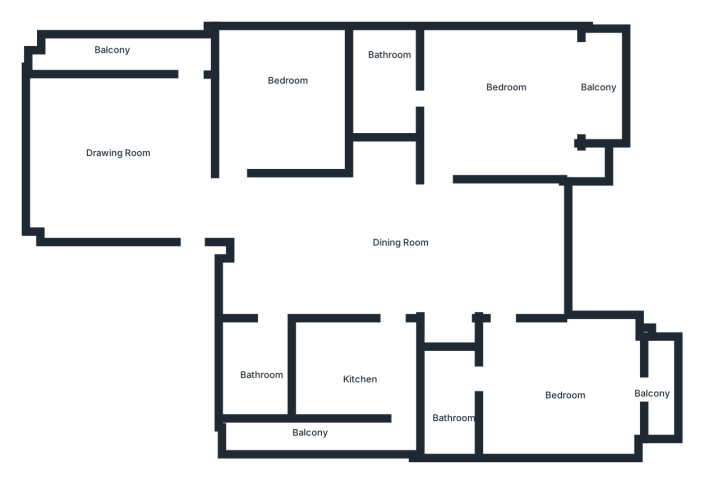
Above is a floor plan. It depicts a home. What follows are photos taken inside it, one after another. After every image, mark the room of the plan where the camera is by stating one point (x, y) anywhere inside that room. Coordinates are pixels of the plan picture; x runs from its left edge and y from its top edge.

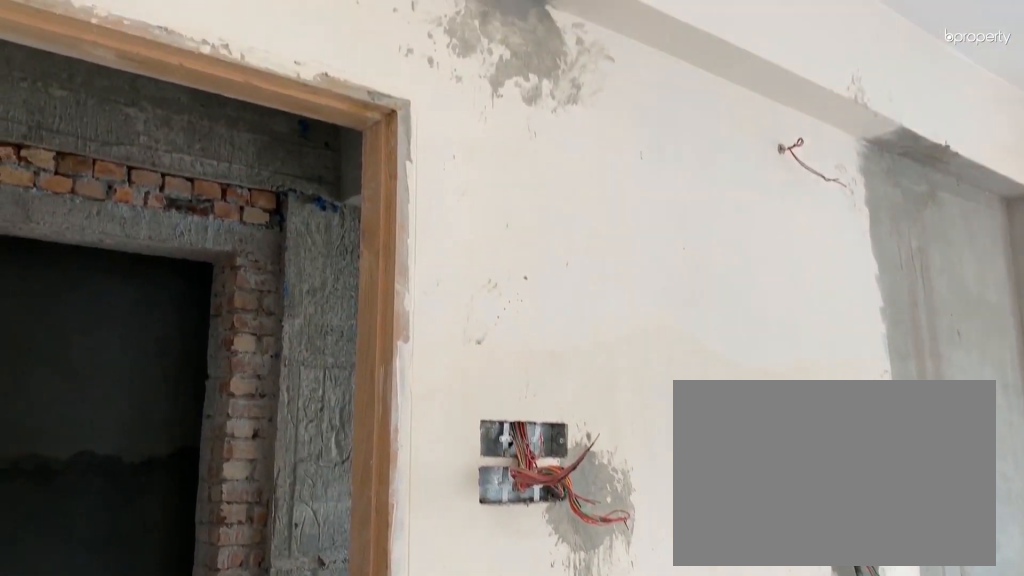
(146, 147)
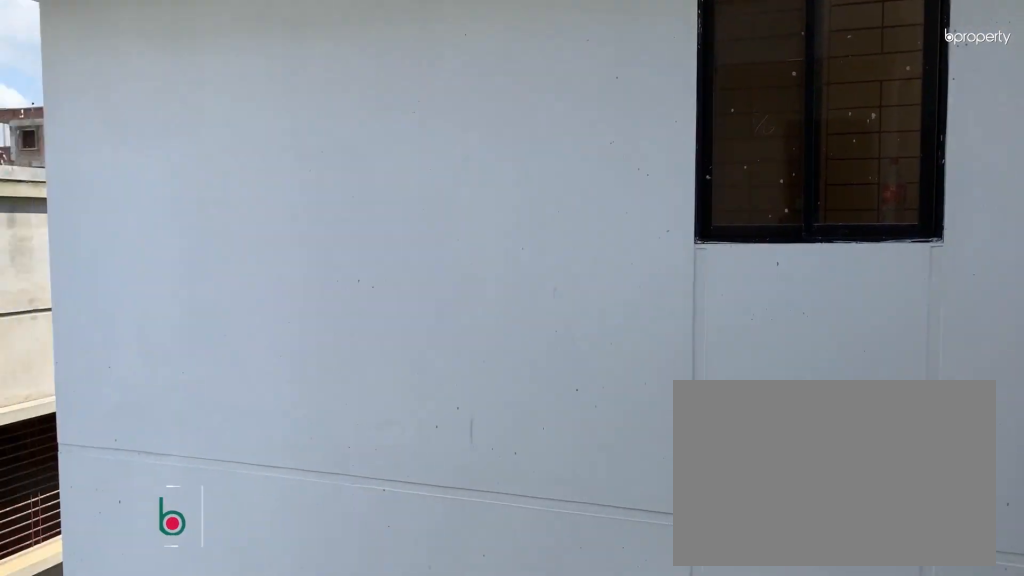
(145, 52)
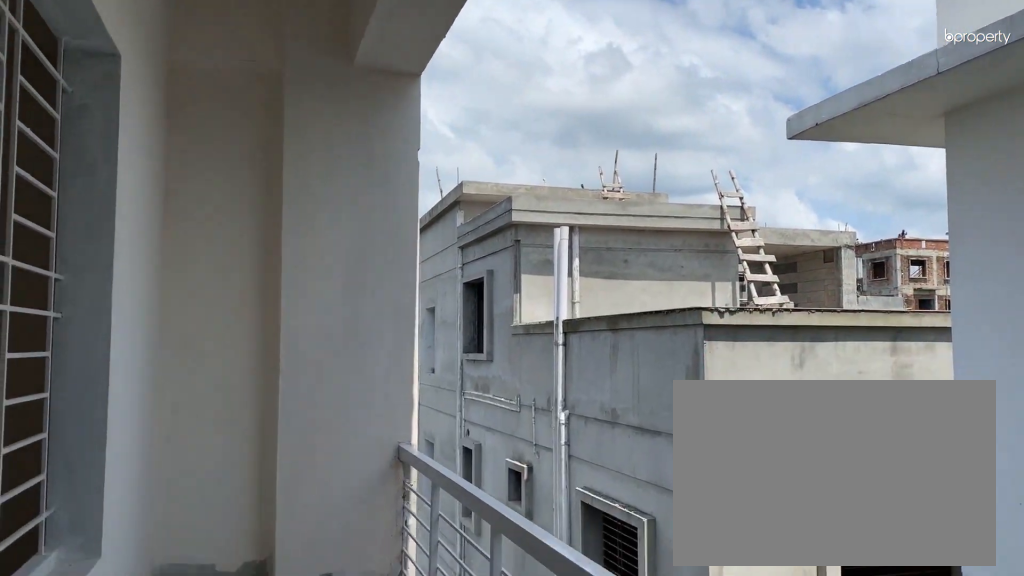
(145, 52)
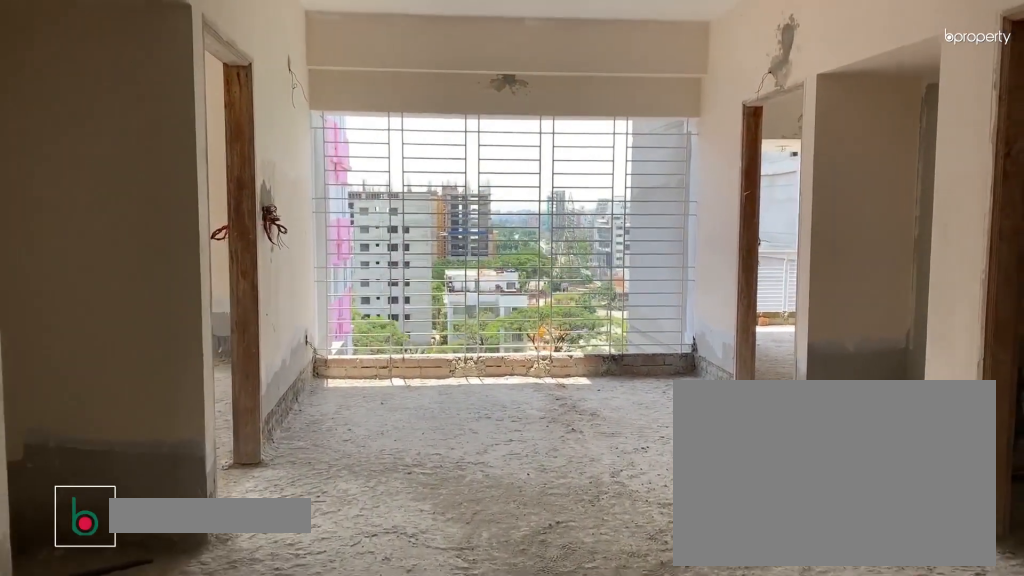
(348, 252)
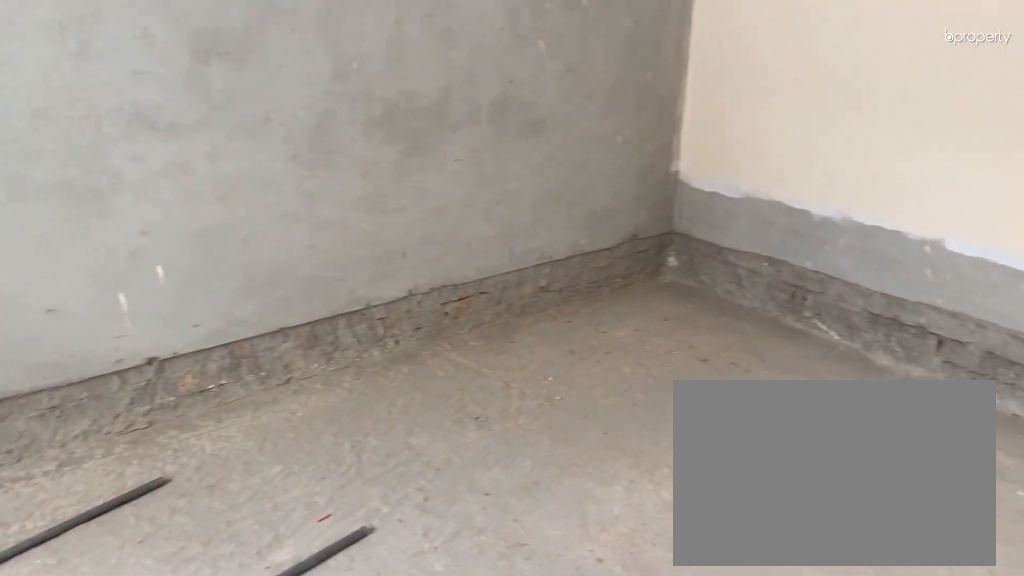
(287, 98)
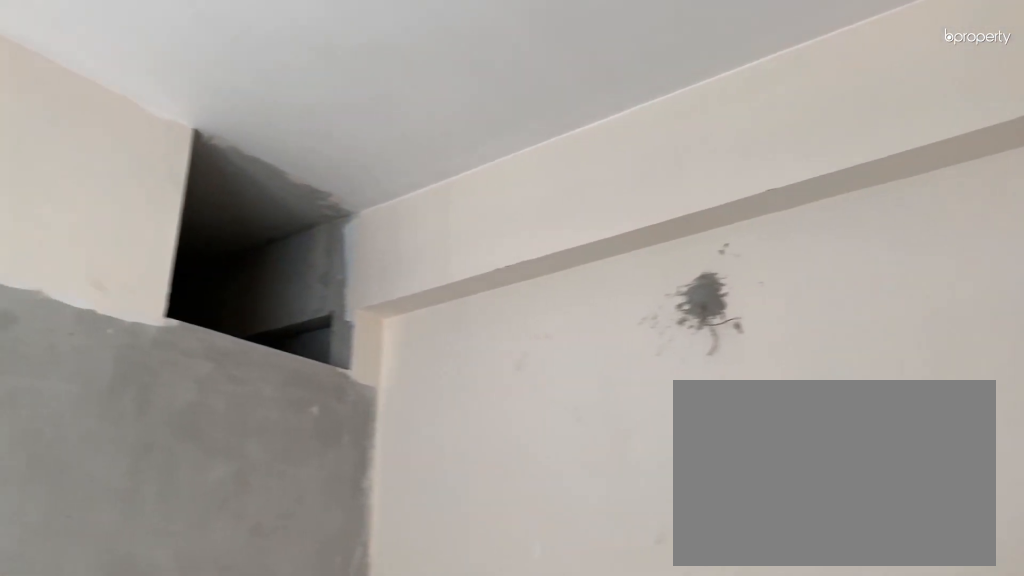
(287, 98)
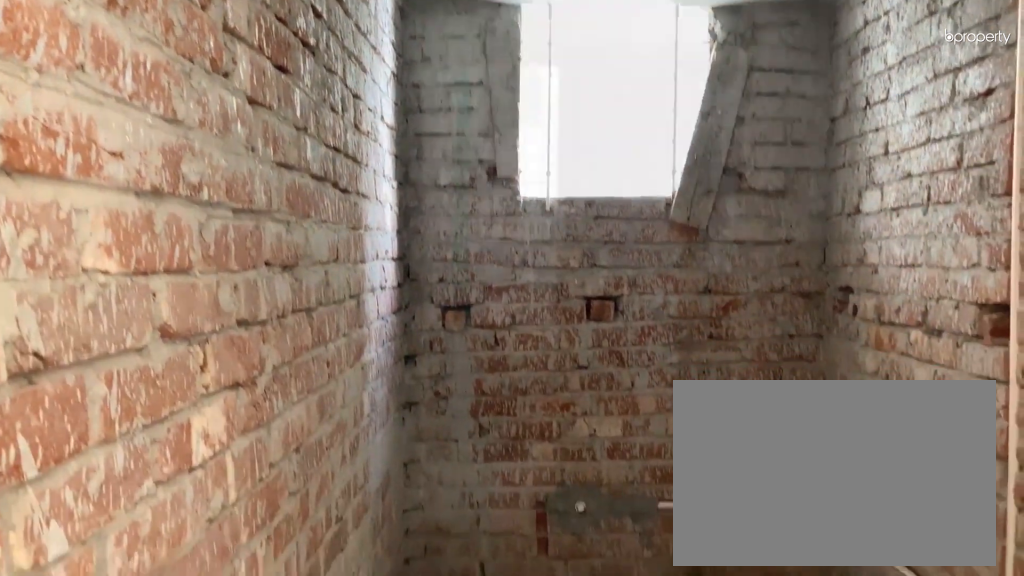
(264, 365)
